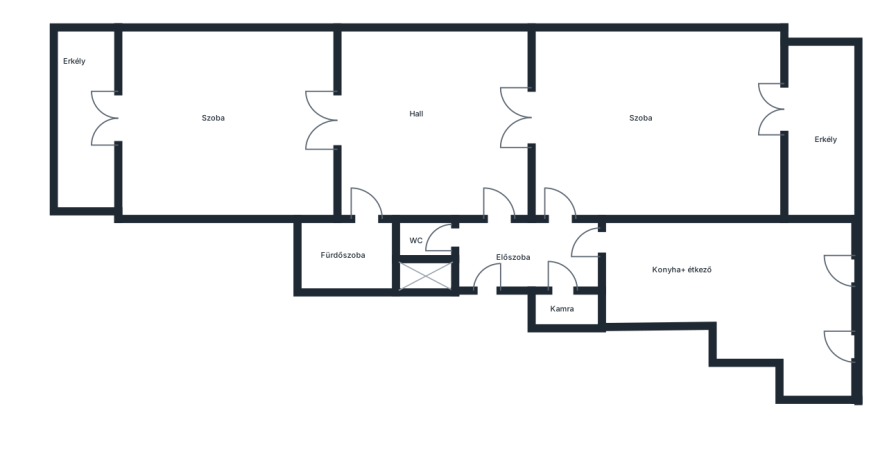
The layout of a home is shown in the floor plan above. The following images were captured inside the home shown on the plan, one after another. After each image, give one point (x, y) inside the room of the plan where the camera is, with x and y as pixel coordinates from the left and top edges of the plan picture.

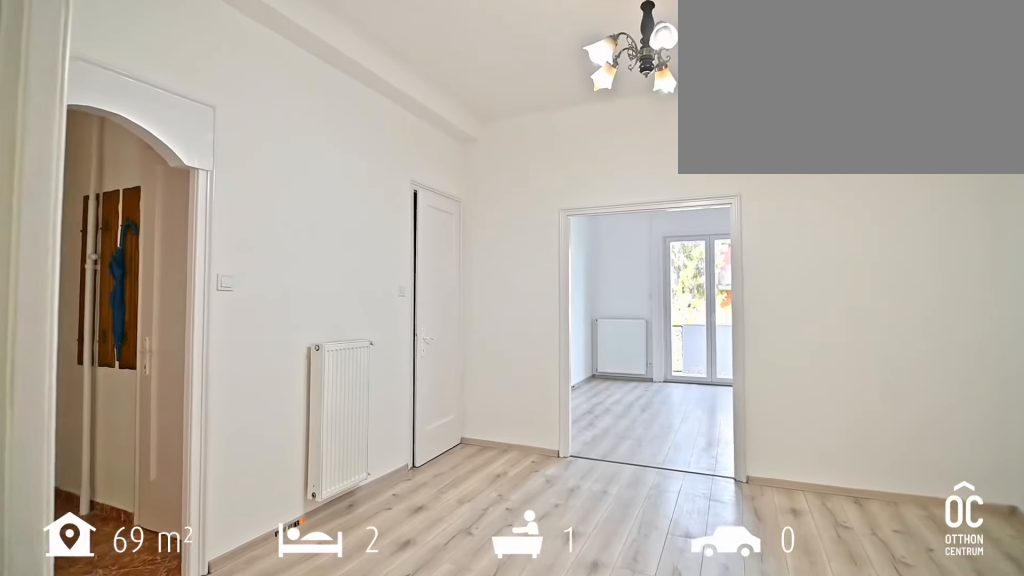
(430, 127)
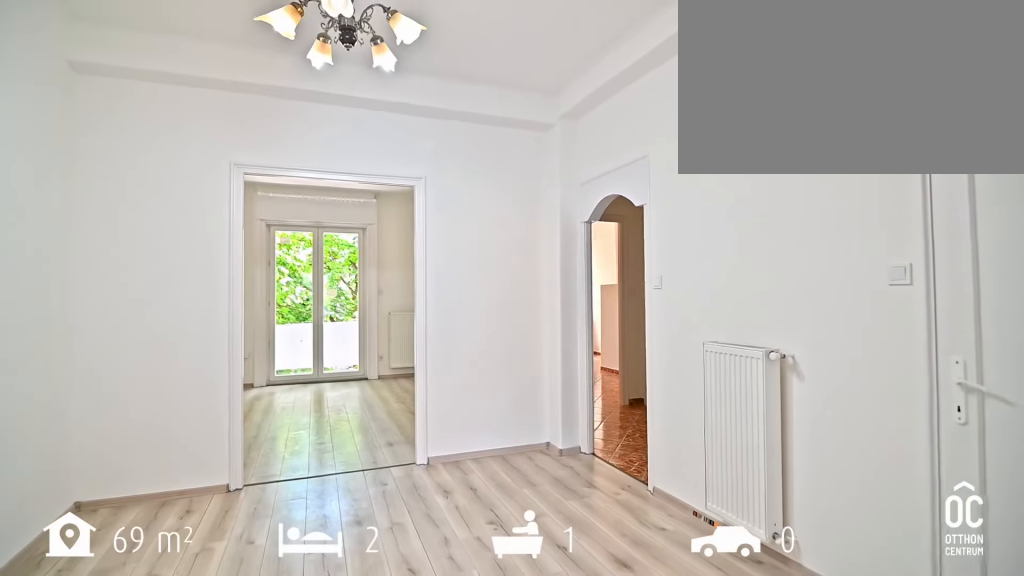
(430, 127)
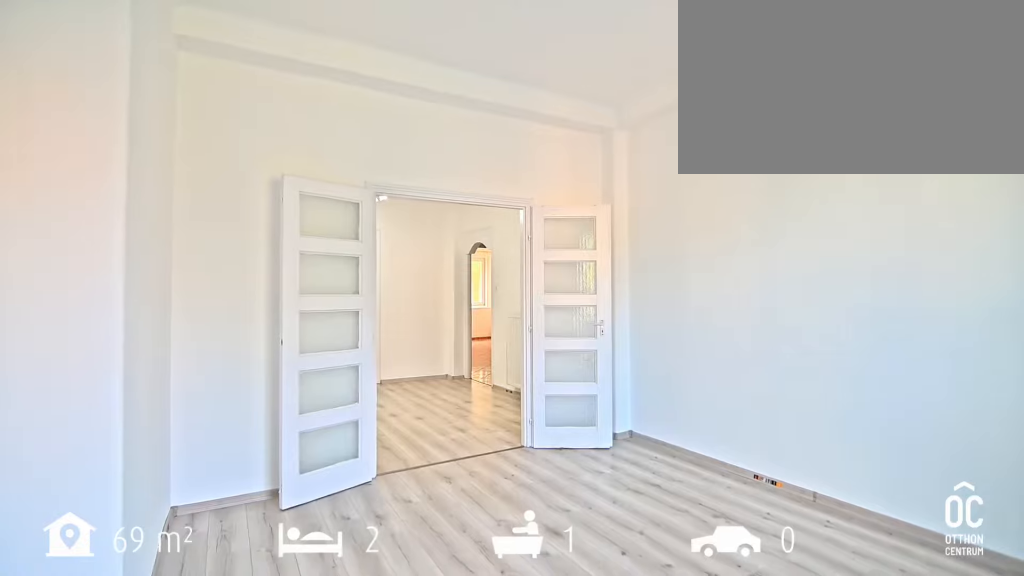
(222, 125)
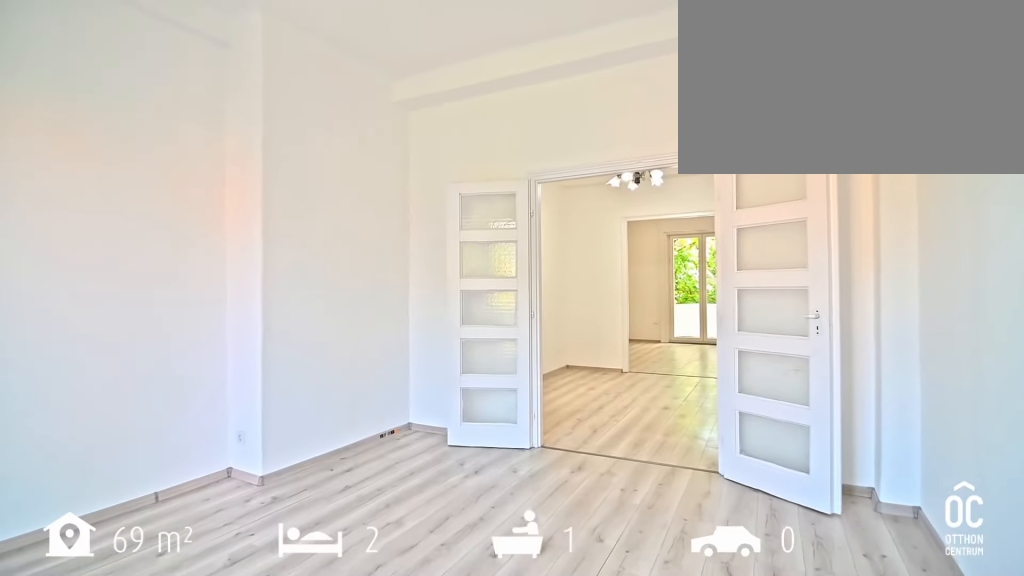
(222, 125)
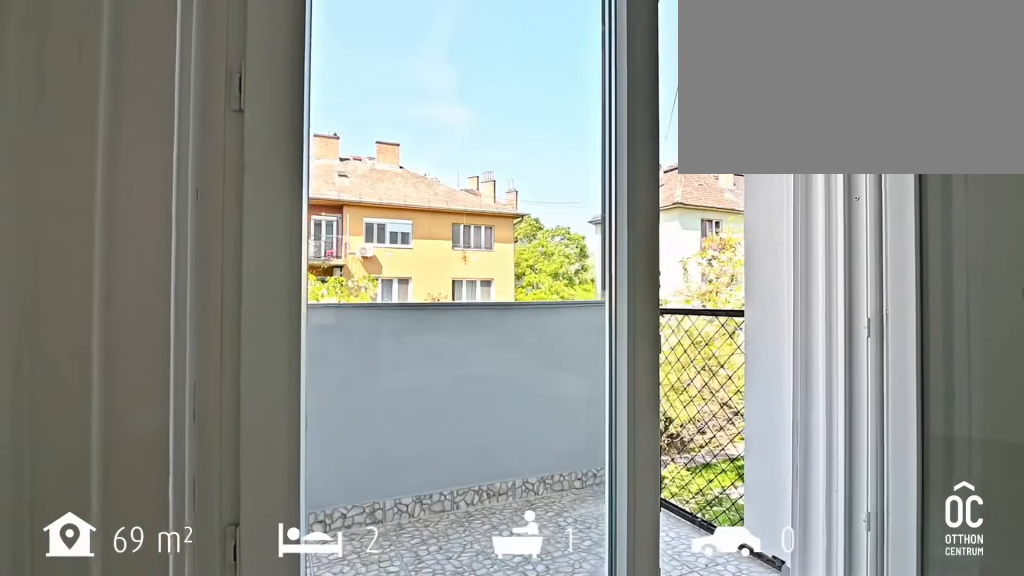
(79, 122)
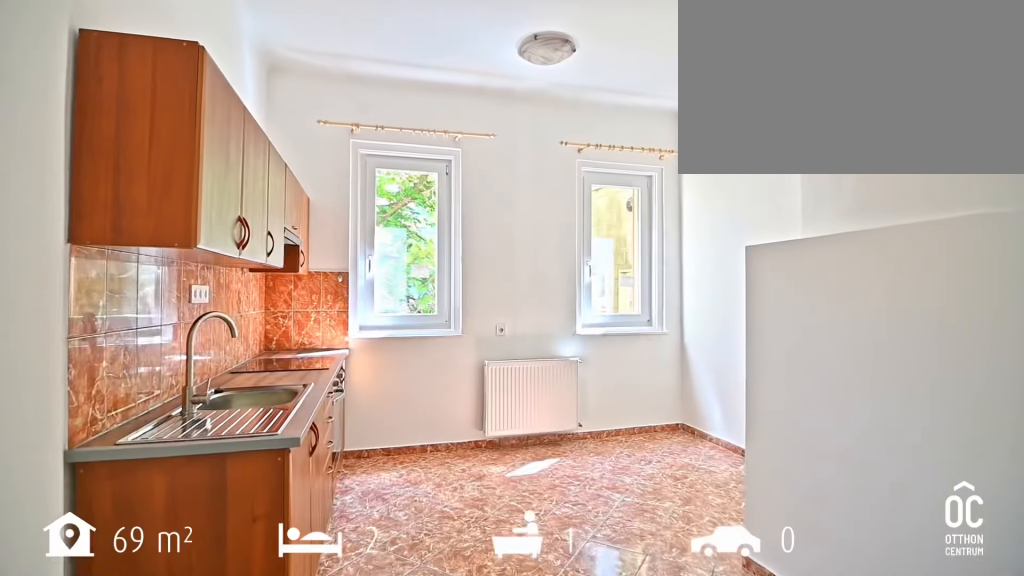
(747, 288)
